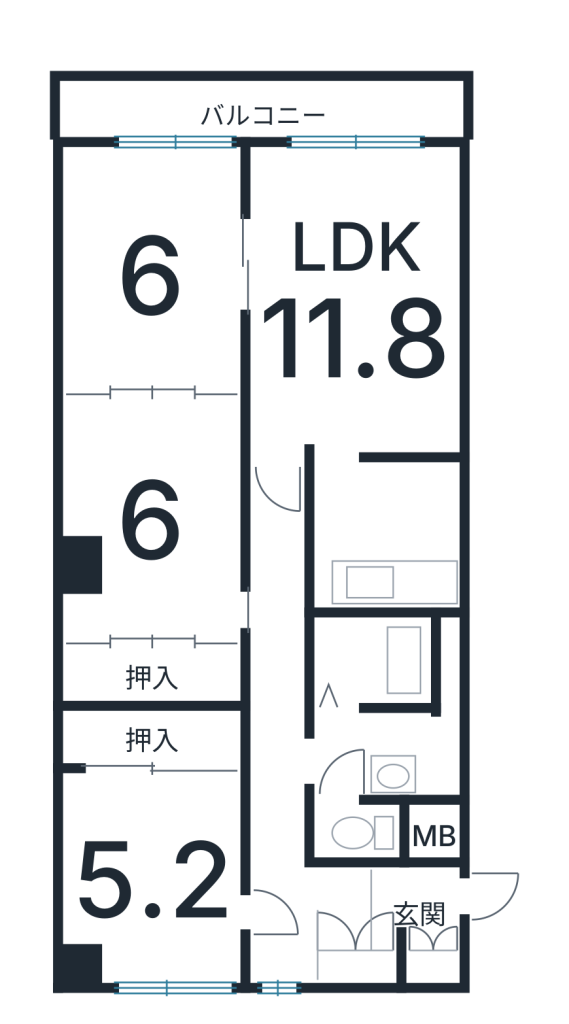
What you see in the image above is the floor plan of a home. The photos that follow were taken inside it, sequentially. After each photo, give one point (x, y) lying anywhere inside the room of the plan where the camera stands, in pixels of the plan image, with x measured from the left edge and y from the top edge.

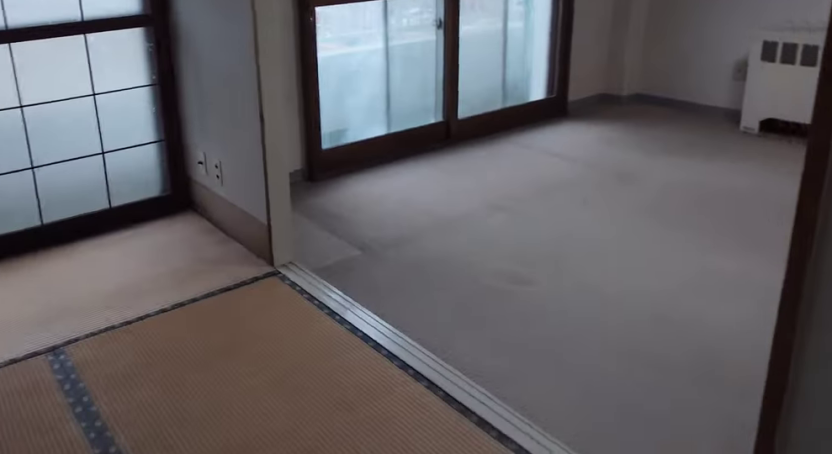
(145, 284)
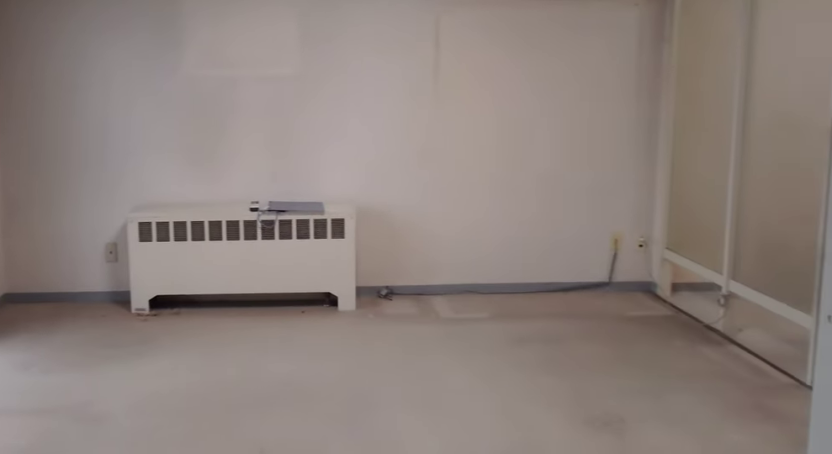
(353, 331)
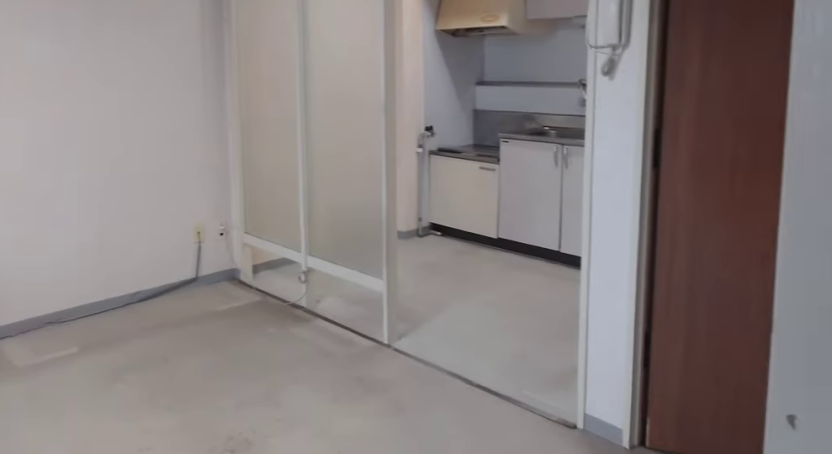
(353, 331)
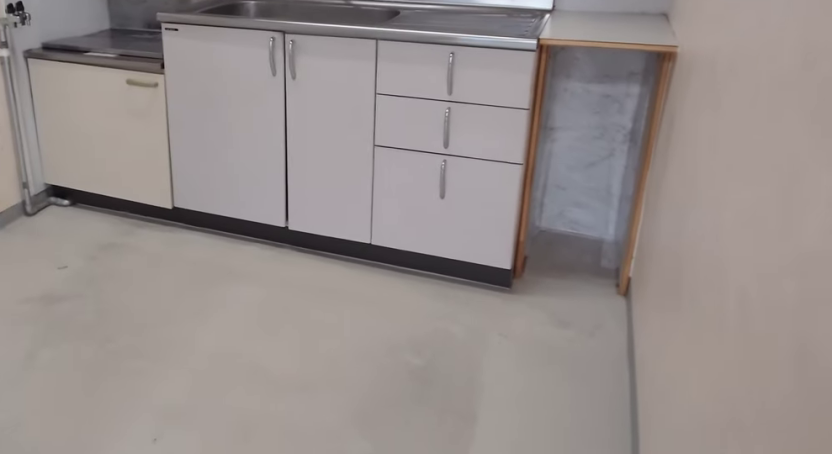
(397, 552)
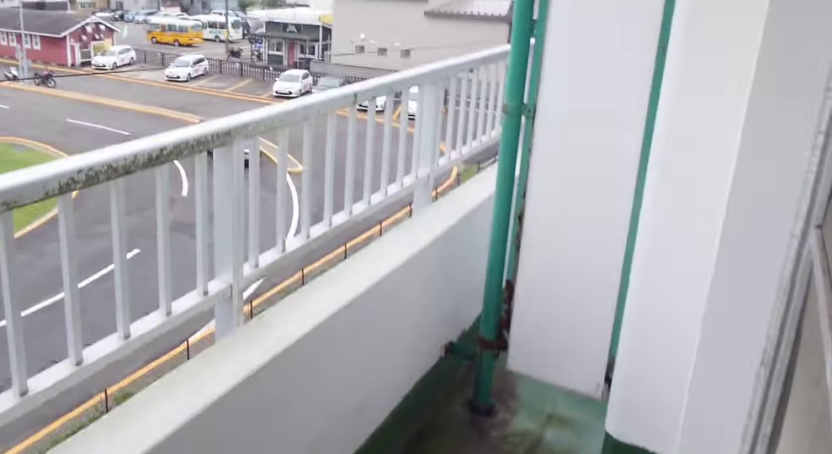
(253, 127)
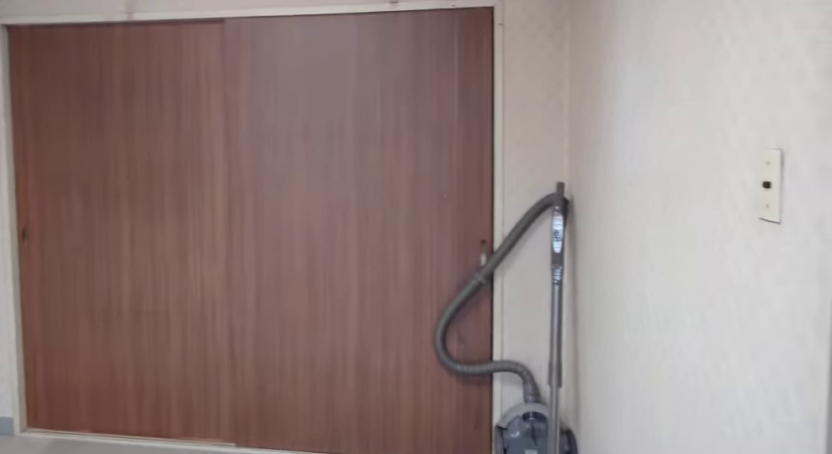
(148, 875)
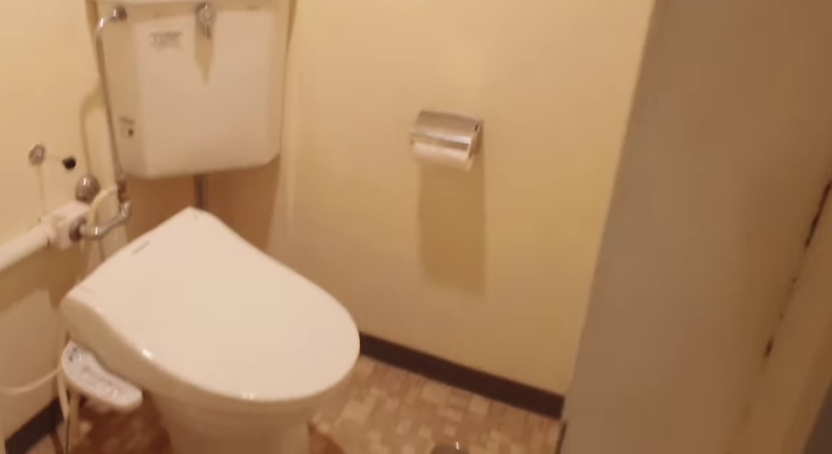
(346, 841)
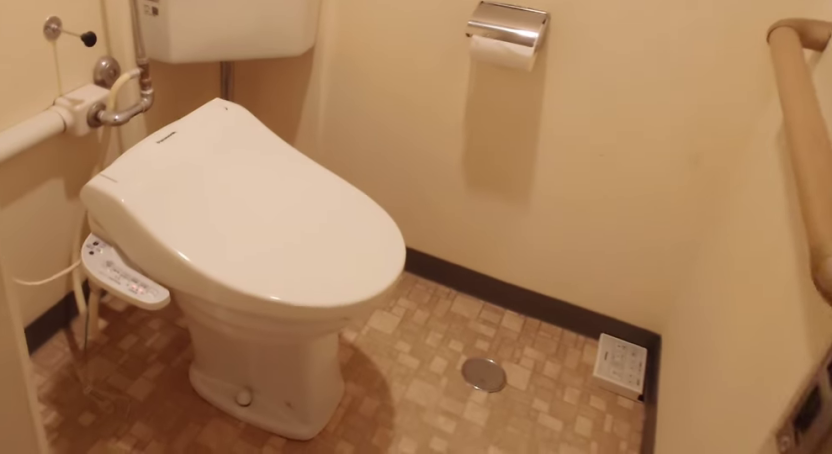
(346, 841)
